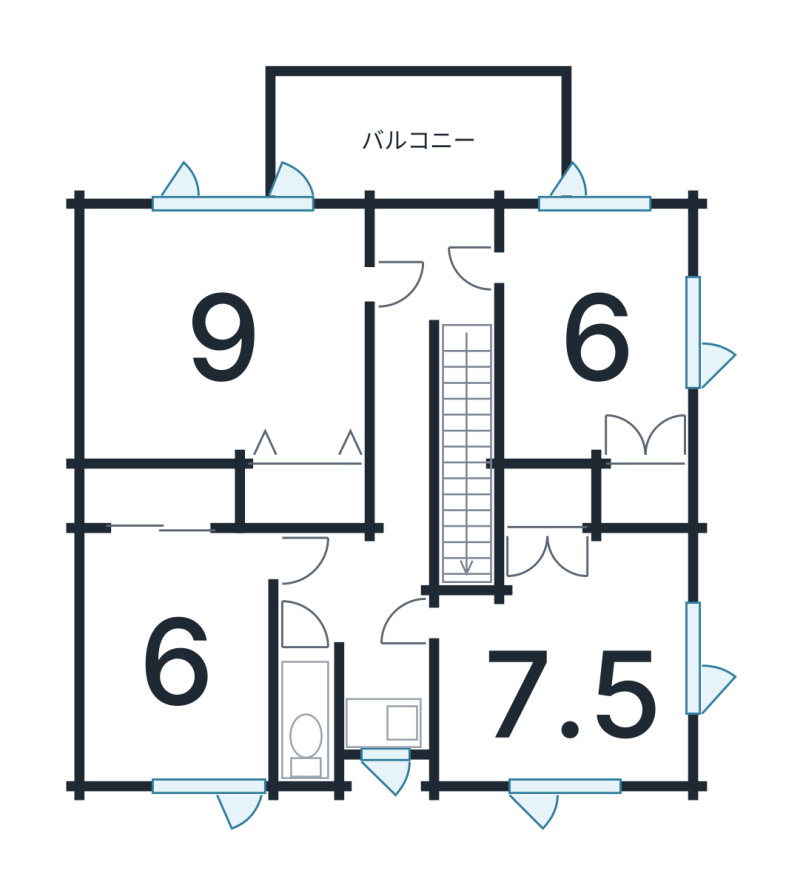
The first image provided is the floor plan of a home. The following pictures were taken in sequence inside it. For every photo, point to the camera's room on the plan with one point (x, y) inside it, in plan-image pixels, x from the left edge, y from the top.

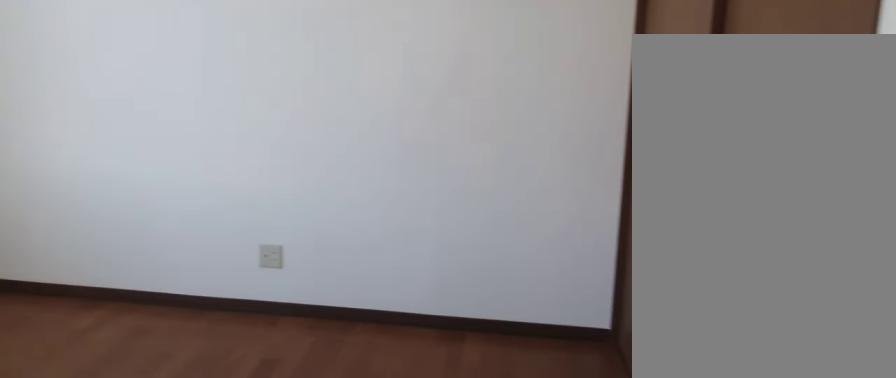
(168, 664)
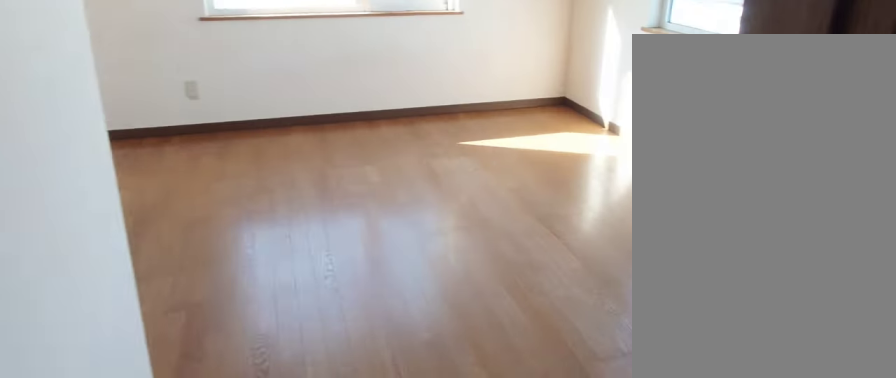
(567, 681)
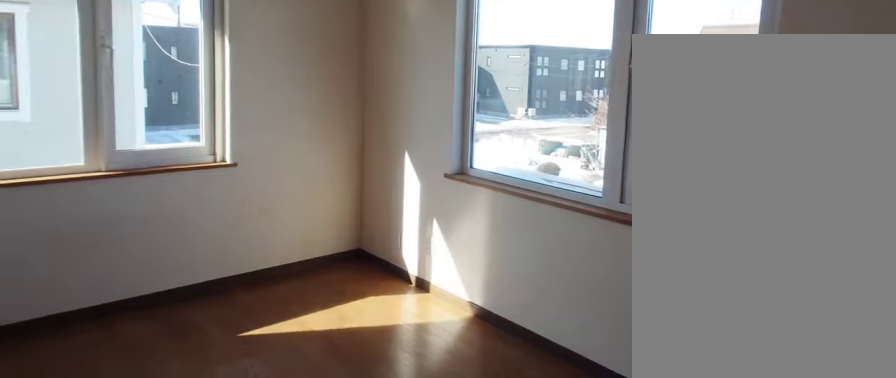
(567, 681)
